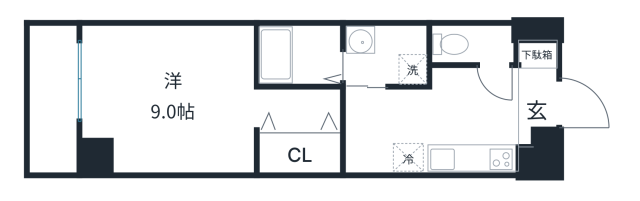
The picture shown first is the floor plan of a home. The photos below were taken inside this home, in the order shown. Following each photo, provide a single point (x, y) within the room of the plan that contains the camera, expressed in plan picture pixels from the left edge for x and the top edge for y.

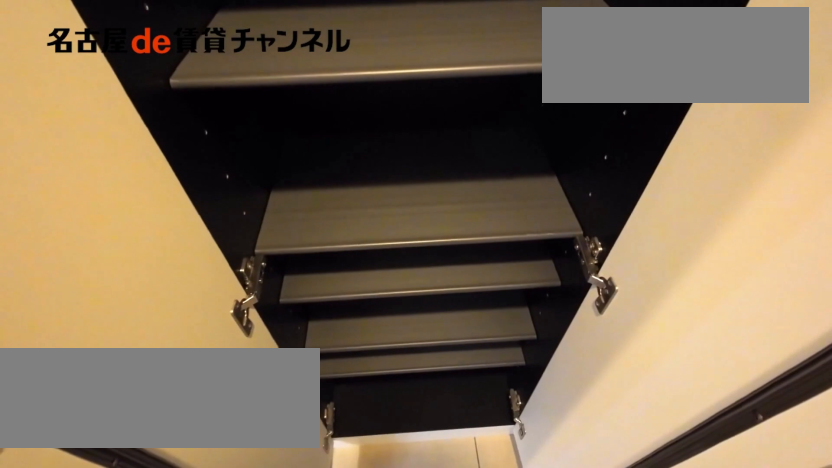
(537, 94)
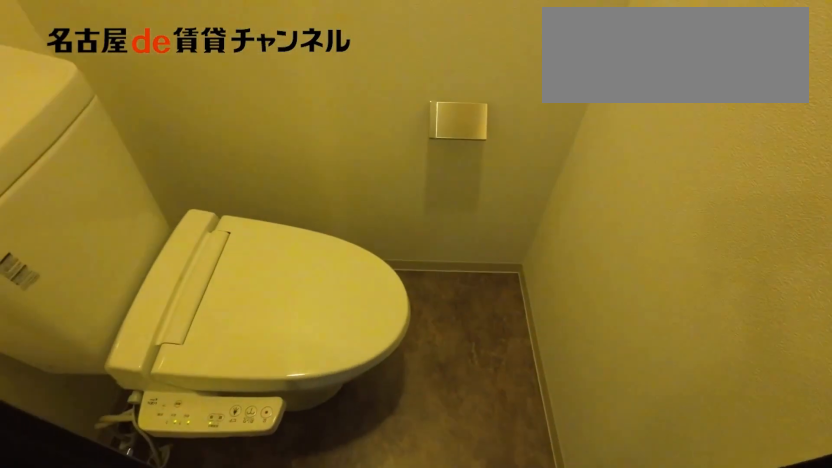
(473, 44)
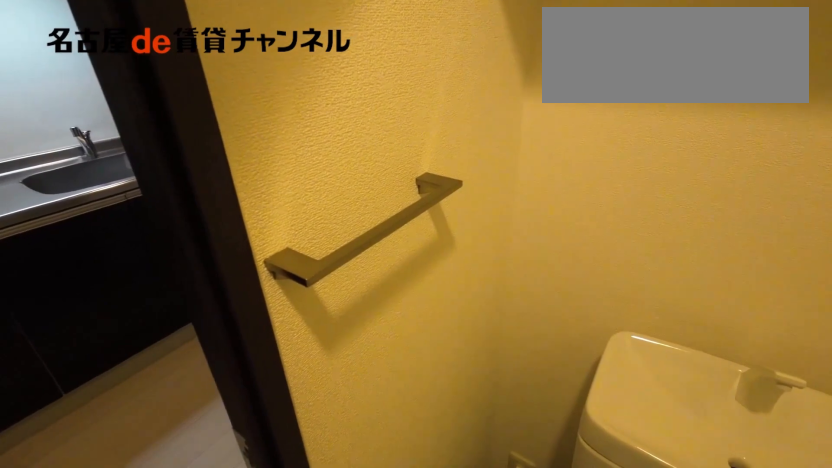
(473, 44)
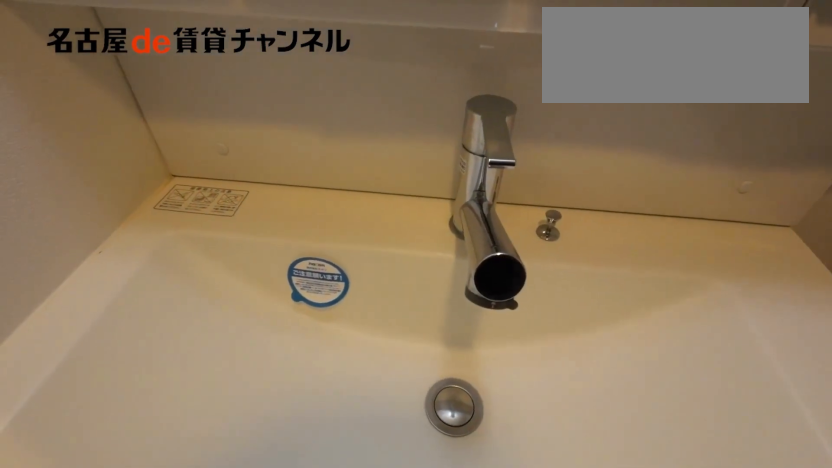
(387, 55)
